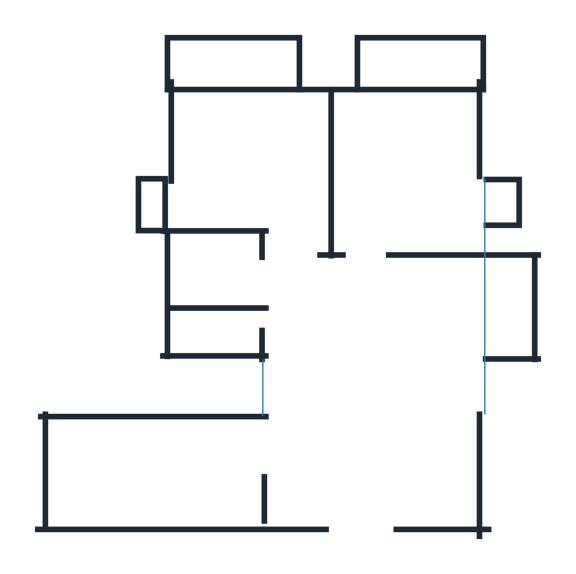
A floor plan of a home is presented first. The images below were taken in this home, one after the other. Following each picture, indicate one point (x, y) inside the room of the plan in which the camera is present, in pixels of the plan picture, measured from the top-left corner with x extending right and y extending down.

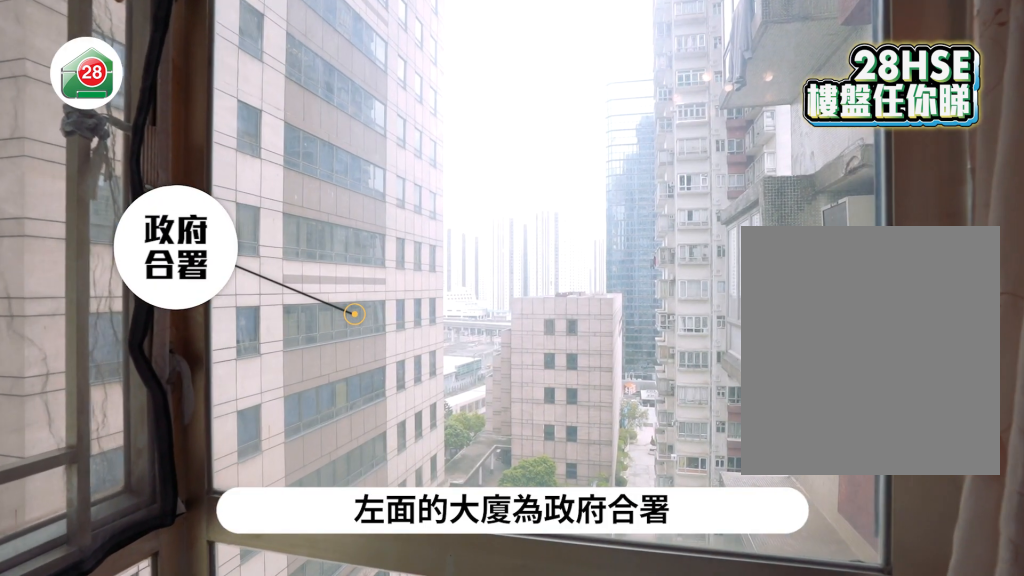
(375, 404)
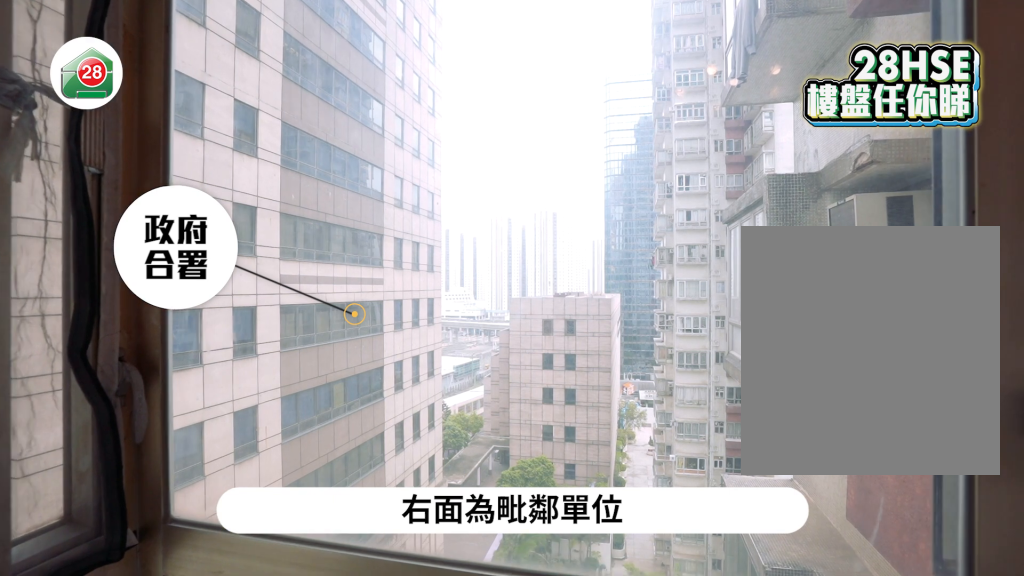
(374, 402)
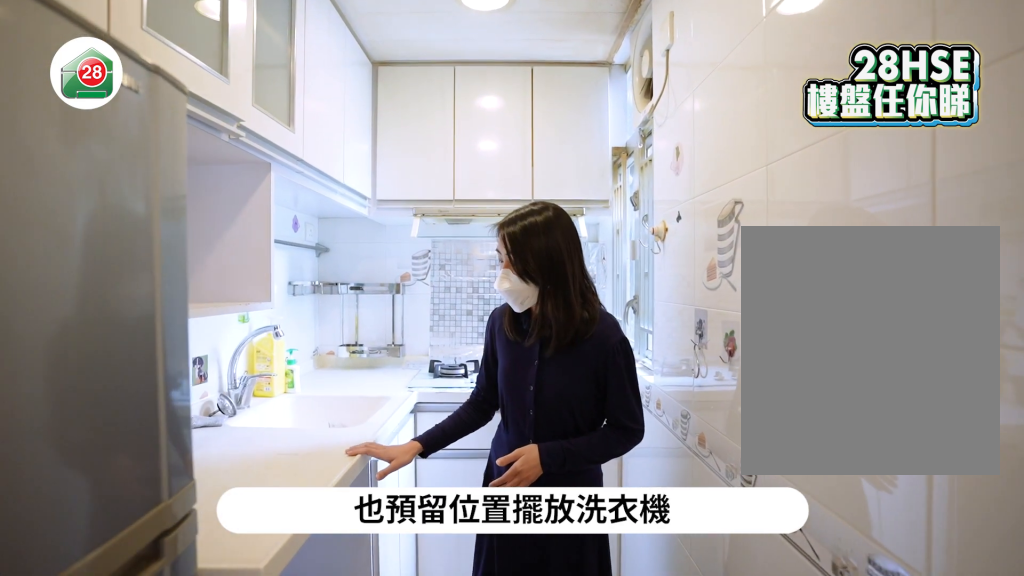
(182, 462)
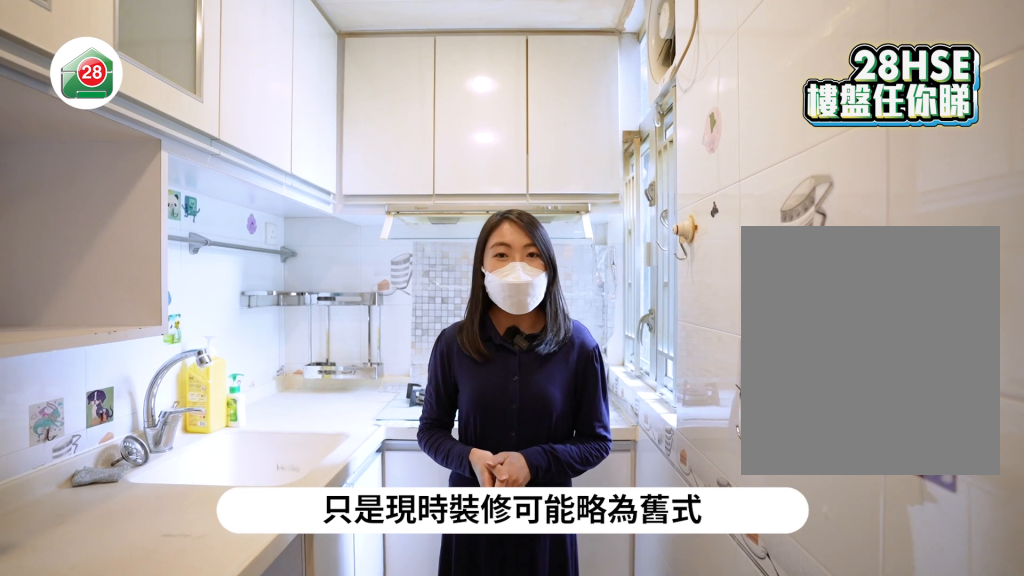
(182, 462)
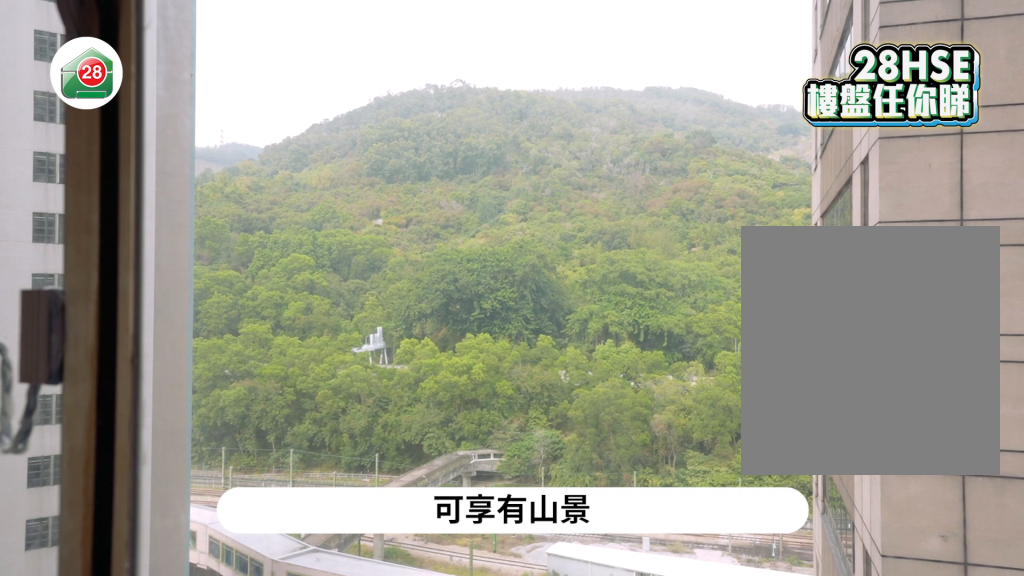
(408, 172)
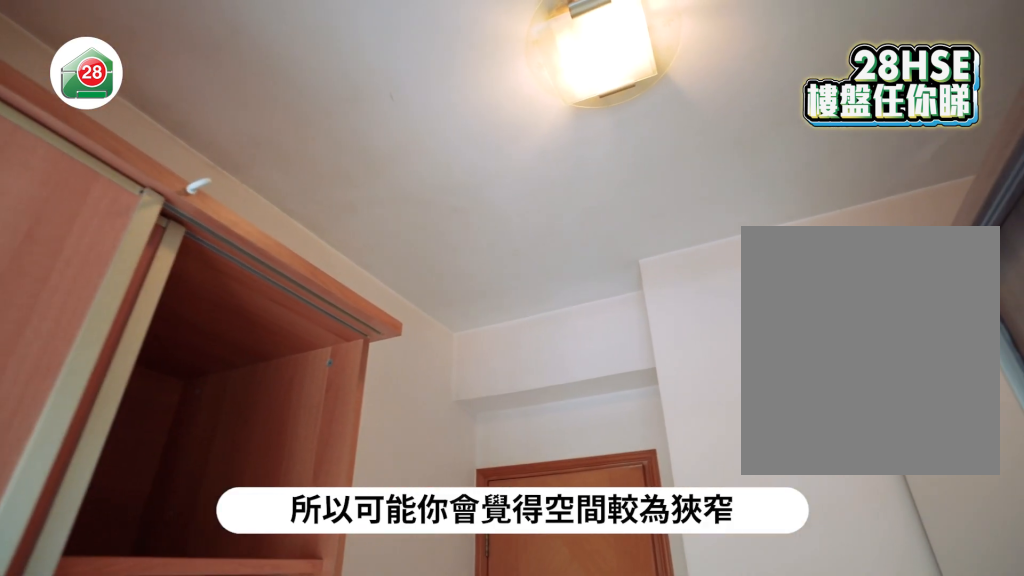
(252, 170)
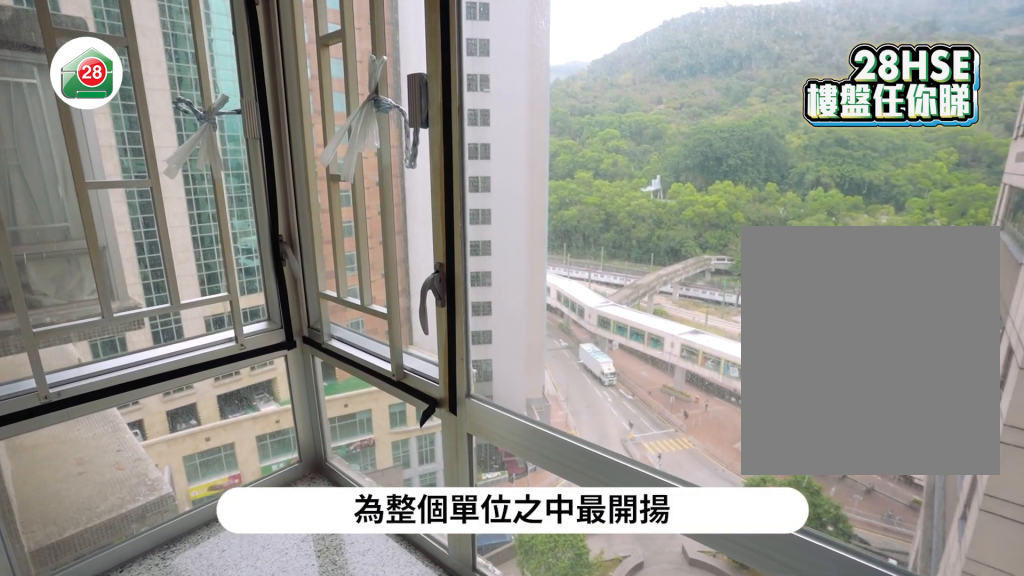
(252, 170)
